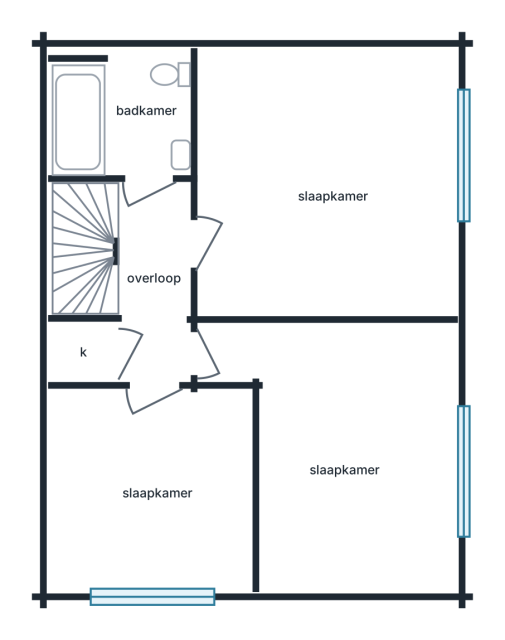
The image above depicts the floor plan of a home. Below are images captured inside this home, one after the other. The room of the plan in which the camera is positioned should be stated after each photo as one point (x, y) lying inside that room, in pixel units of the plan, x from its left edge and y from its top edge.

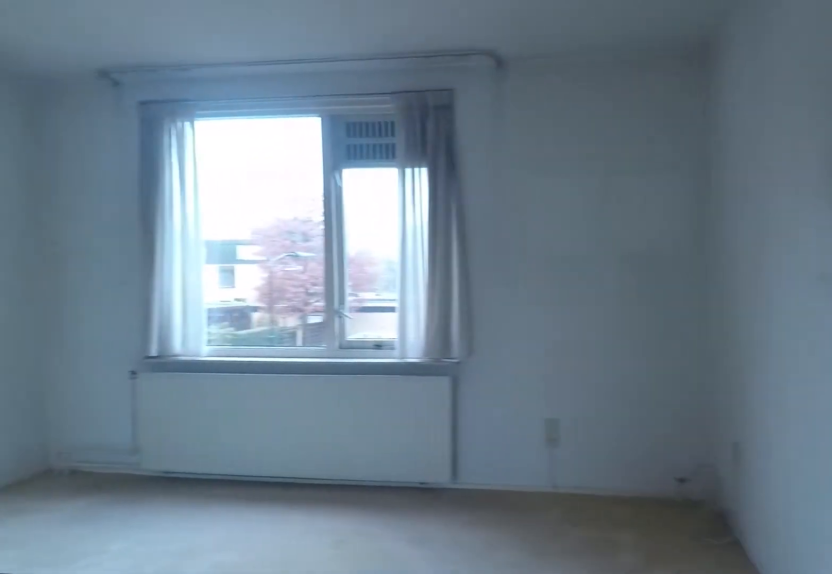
(357, 158)
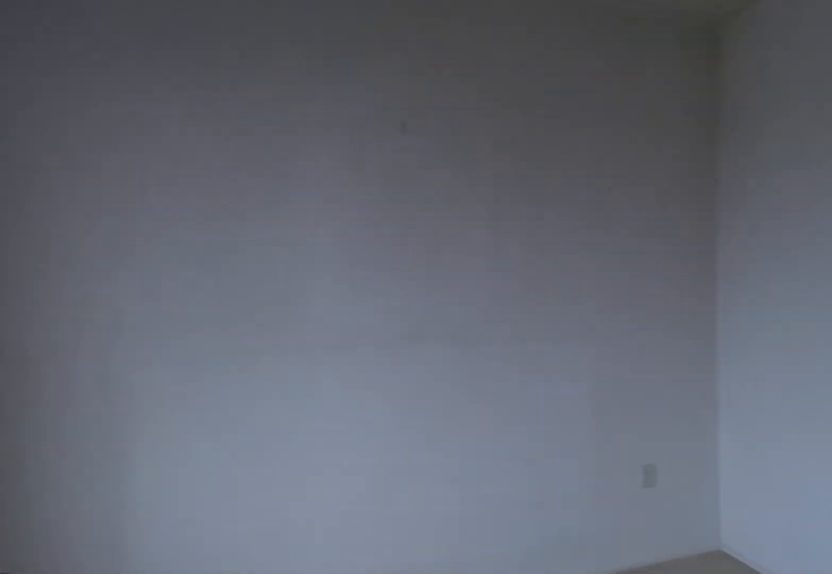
(377, 472)
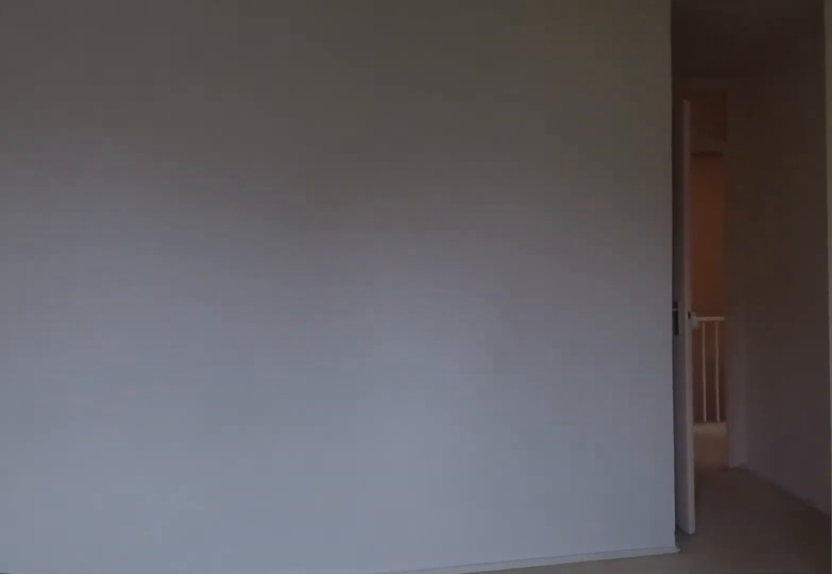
(377, 472)
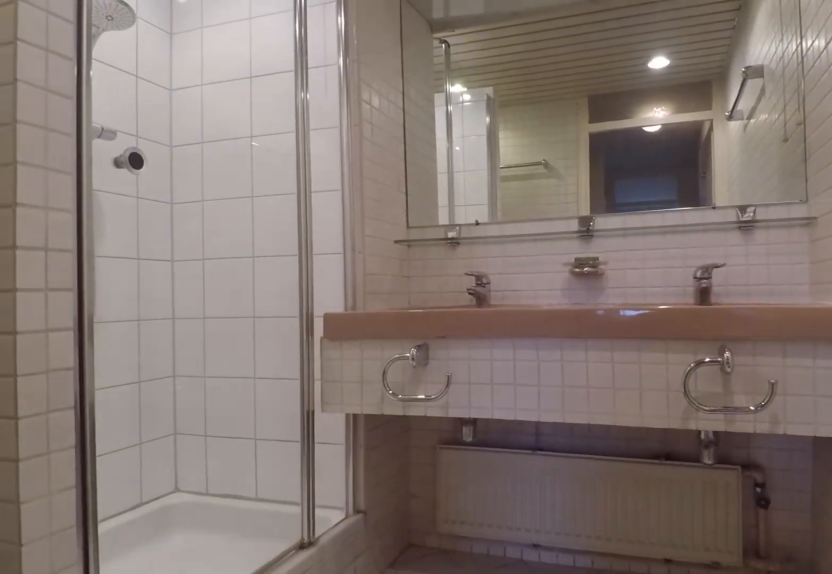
(120, 118)
